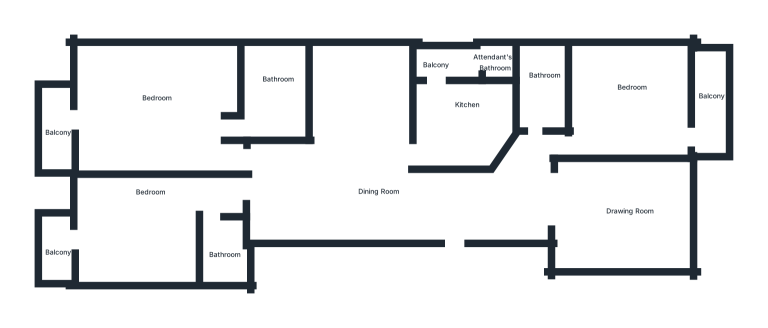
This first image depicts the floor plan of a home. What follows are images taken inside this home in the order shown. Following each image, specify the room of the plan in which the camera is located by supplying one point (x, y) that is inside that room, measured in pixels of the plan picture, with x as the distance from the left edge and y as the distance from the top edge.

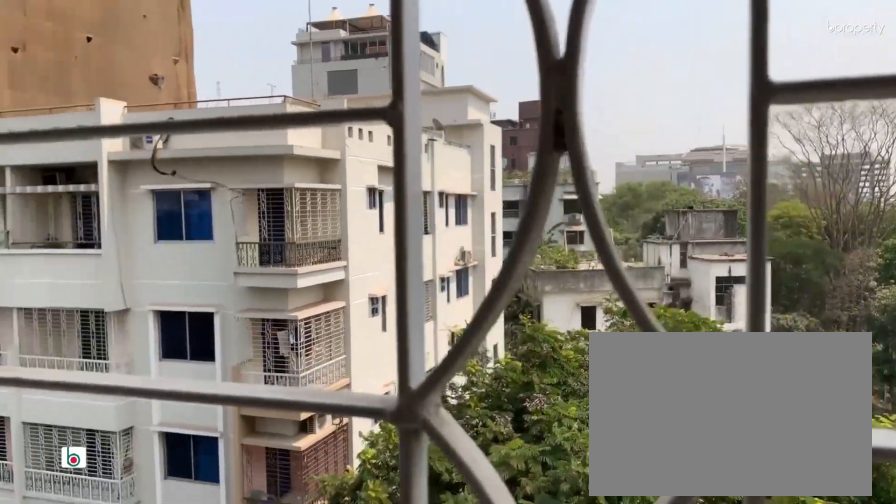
(59, 244)
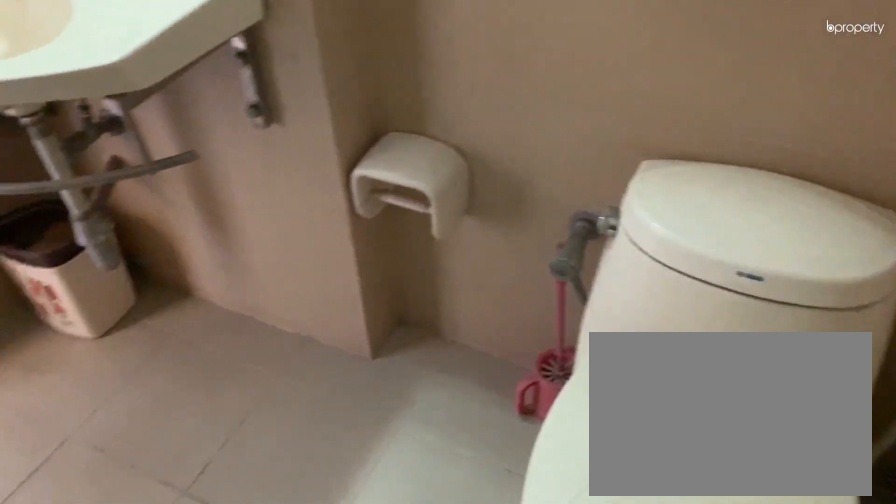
(218, 250)
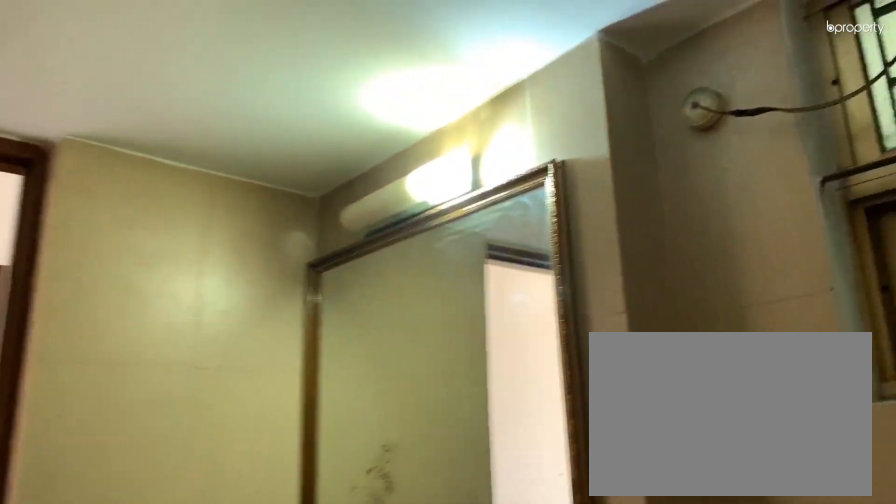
(218, 250)
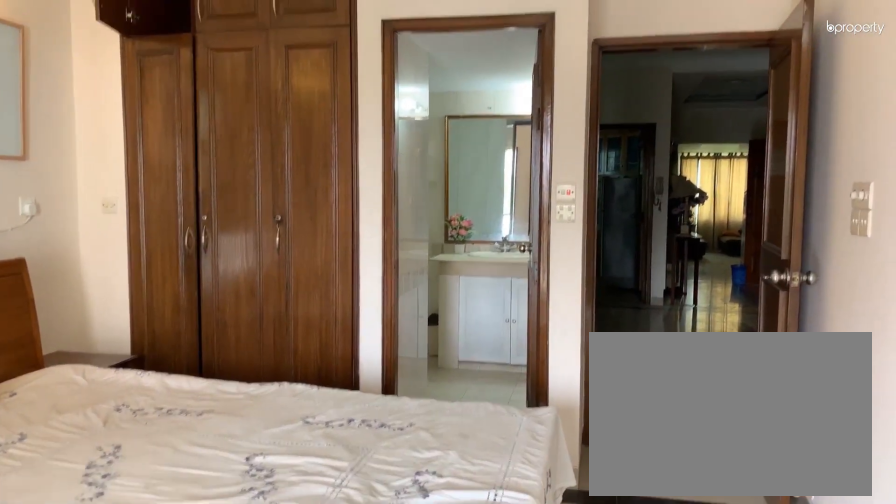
(169, 113)
